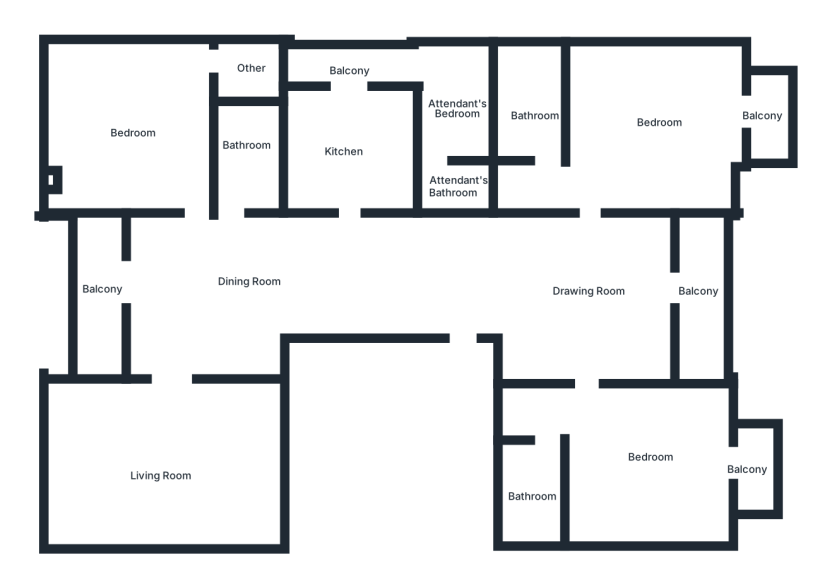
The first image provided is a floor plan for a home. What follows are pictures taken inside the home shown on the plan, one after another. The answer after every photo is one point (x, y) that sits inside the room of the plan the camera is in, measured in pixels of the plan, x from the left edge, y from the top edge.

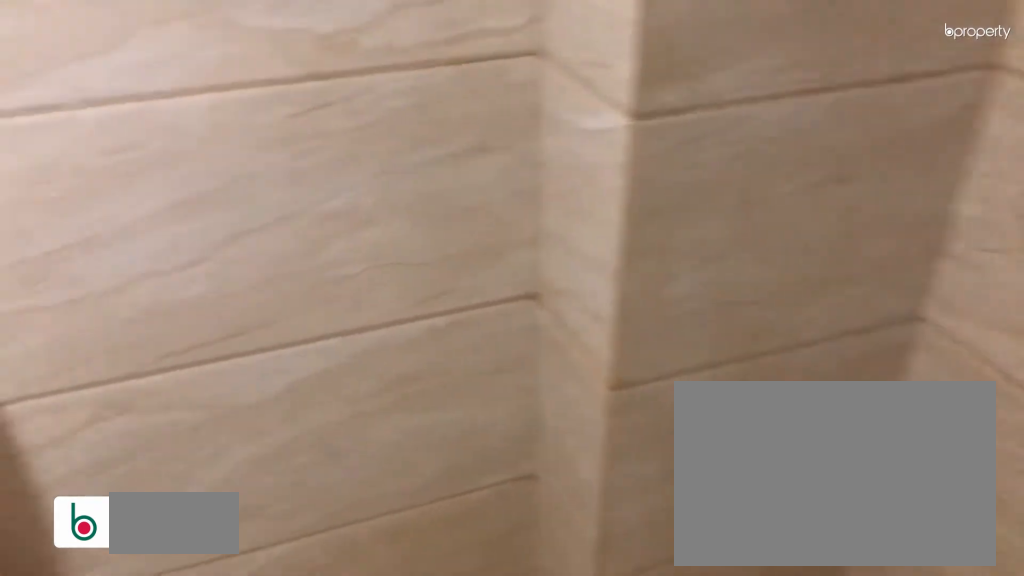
(533, 115)
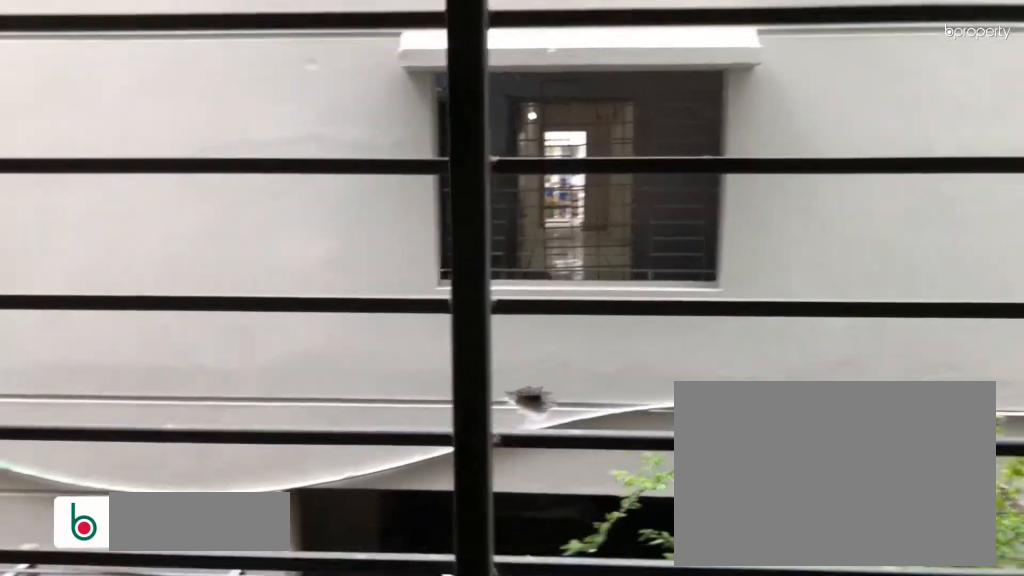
(708, 284)
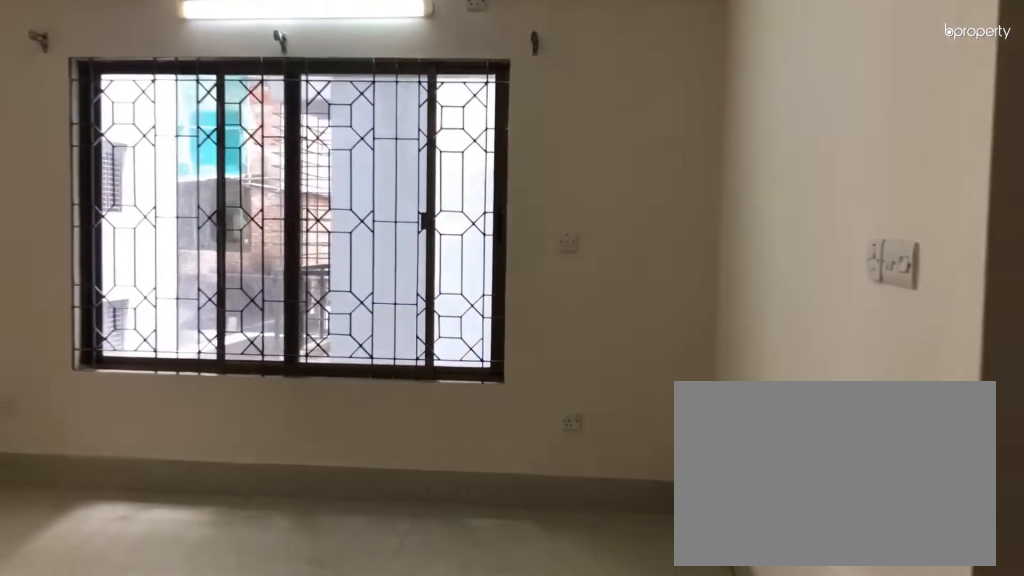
(640, 452)
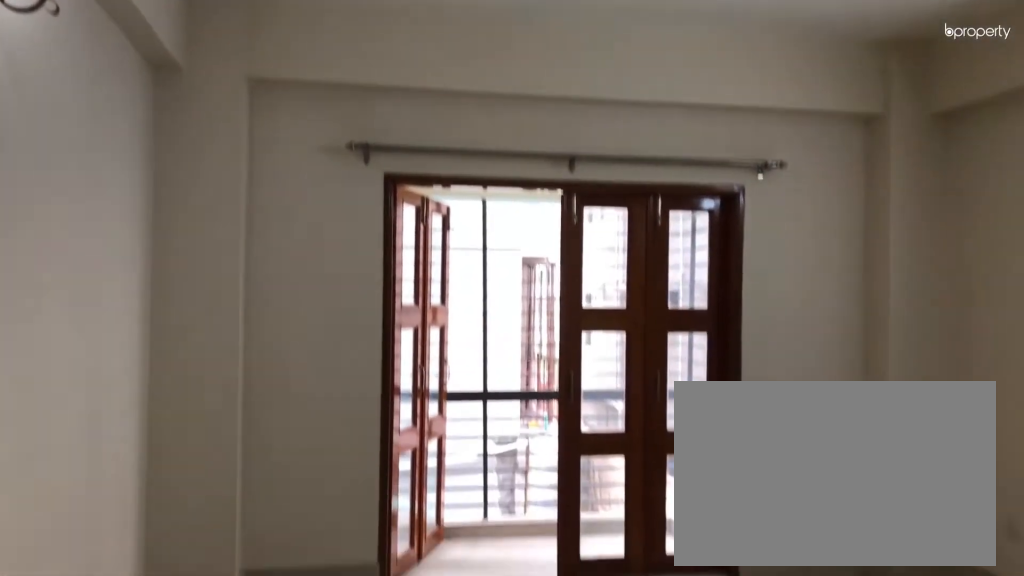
(636, 447)
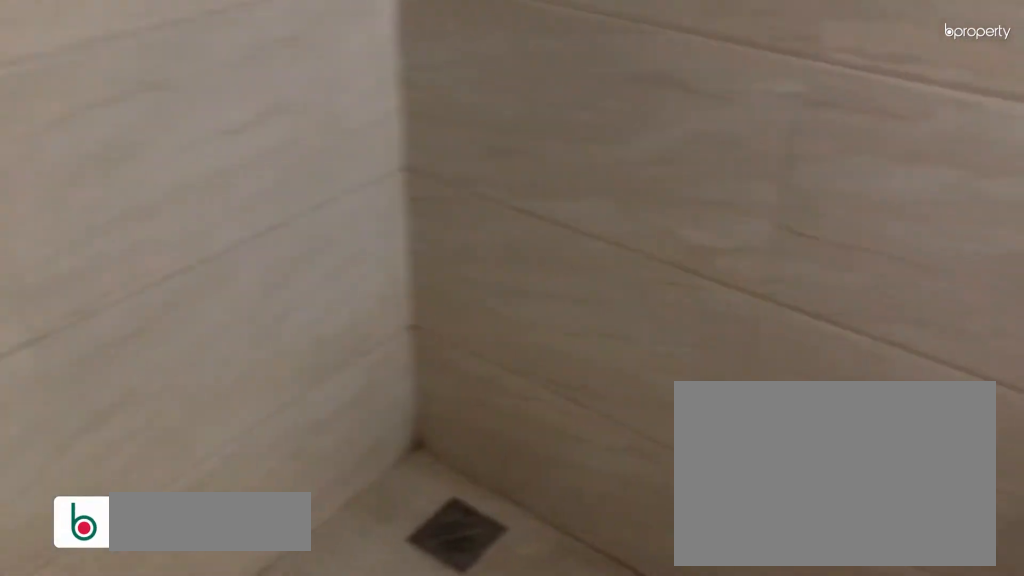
(538, 479)
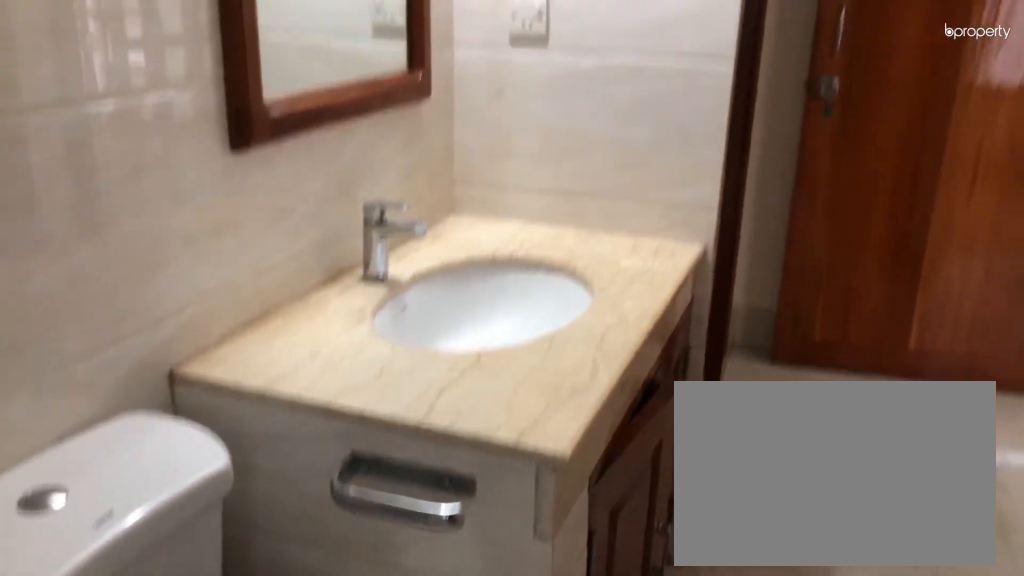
(538, 479)
